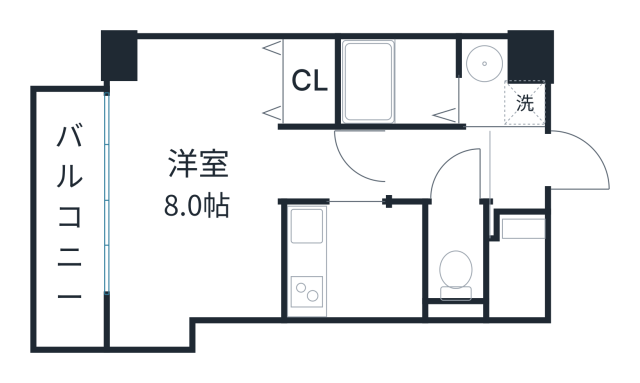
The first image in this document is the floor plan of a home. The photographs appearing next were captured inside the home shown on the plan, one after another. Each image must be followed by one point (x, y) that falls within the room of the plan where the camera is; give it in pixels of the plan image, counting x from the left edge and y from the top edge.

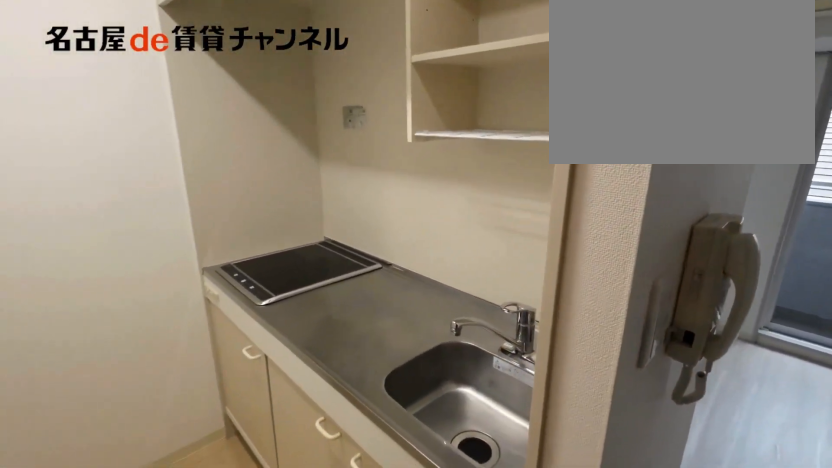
(353, 260)
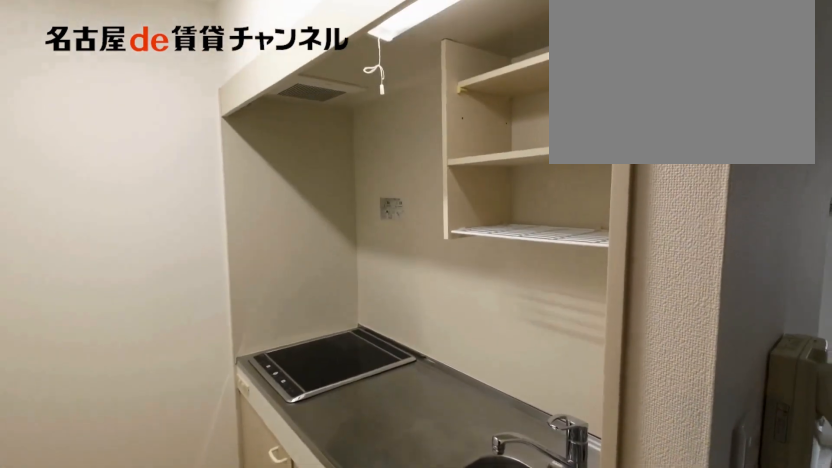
(353, 260)
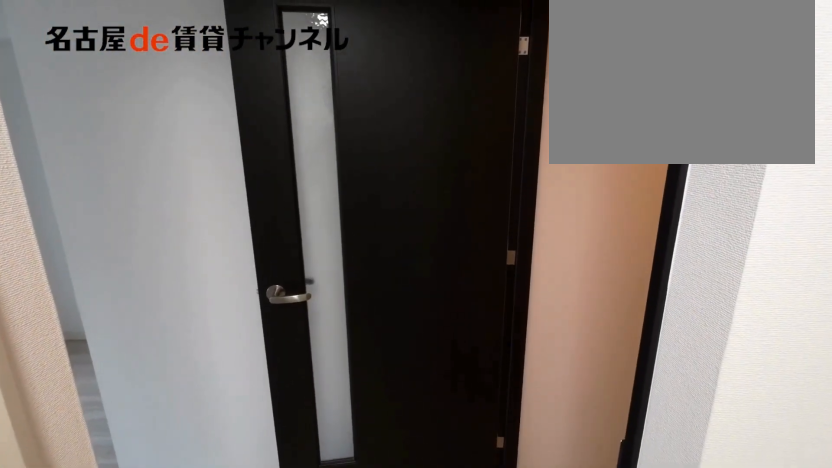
(353, 260)
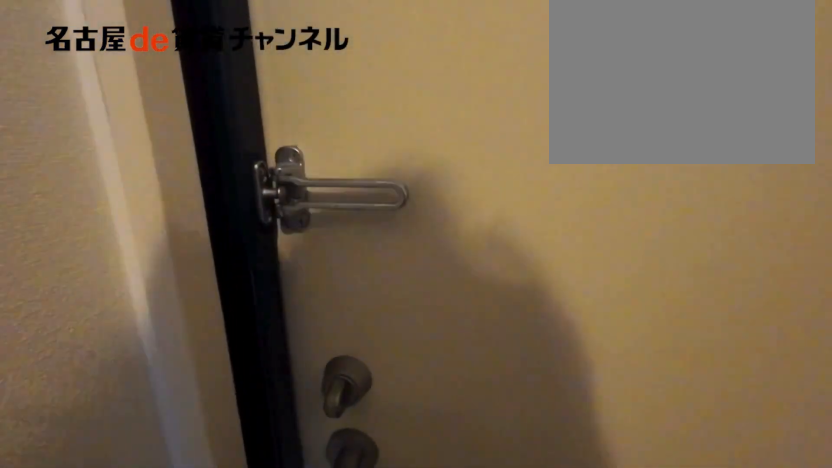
(515, 173)
